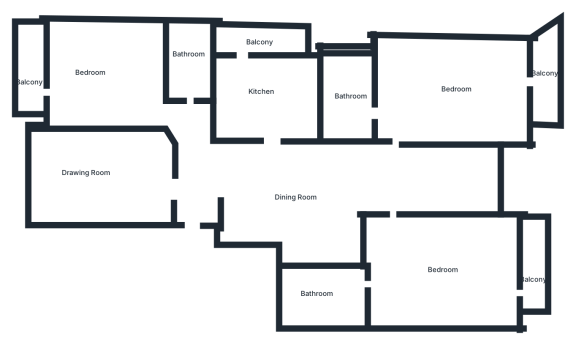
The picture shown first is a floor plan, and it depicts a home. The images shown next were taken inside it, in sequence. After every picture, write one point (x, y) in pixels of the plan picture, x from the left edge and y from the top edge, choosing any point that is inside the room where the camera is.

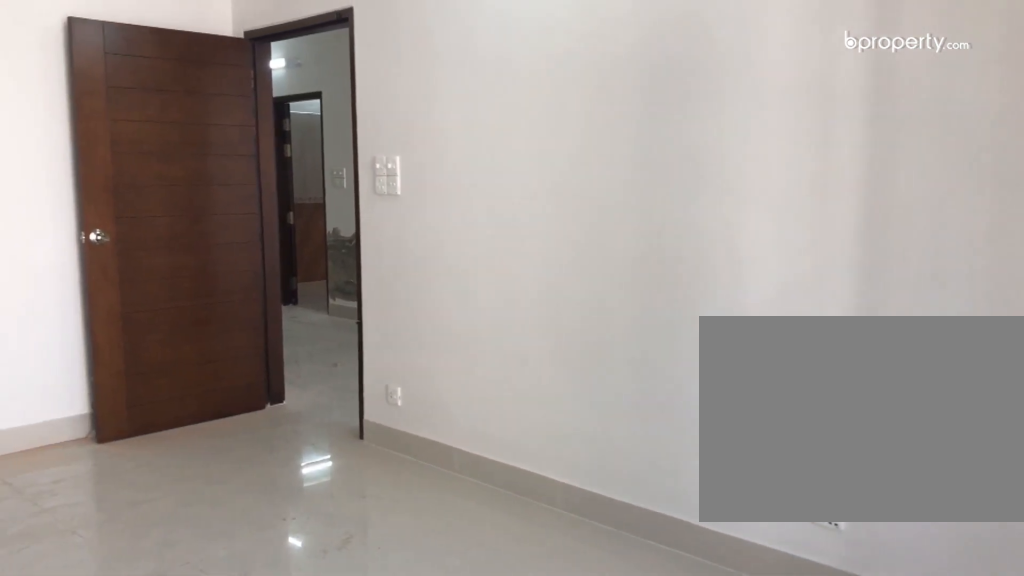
(440, 267)
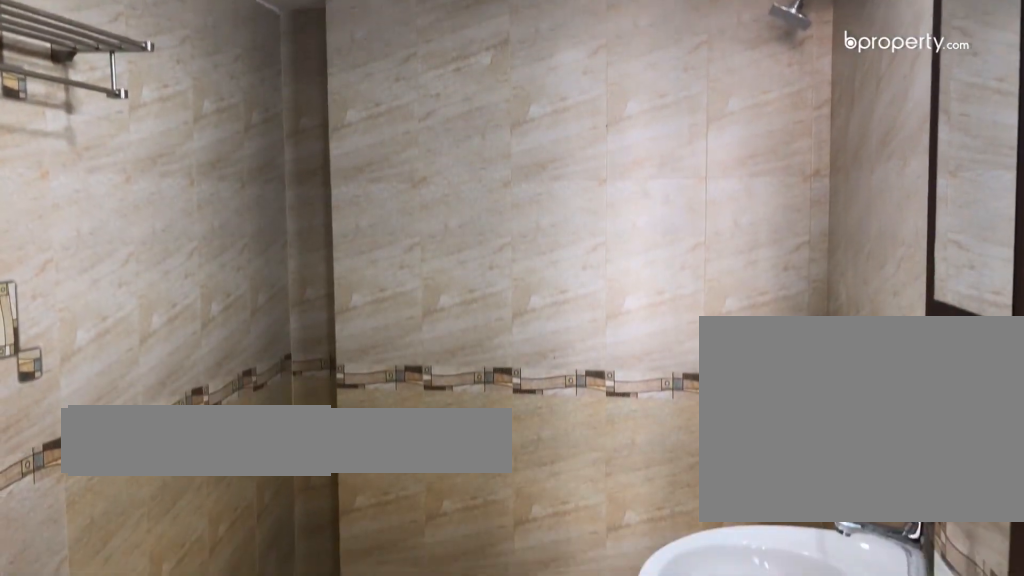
(325, 296)
